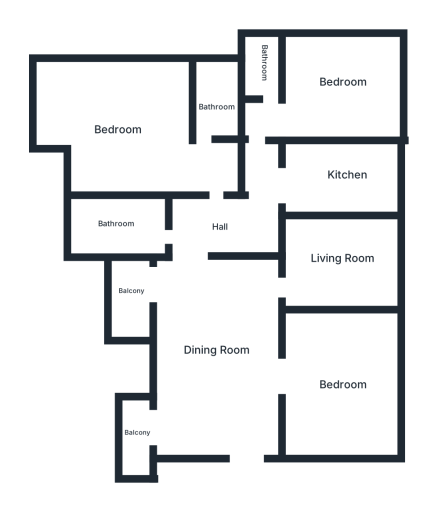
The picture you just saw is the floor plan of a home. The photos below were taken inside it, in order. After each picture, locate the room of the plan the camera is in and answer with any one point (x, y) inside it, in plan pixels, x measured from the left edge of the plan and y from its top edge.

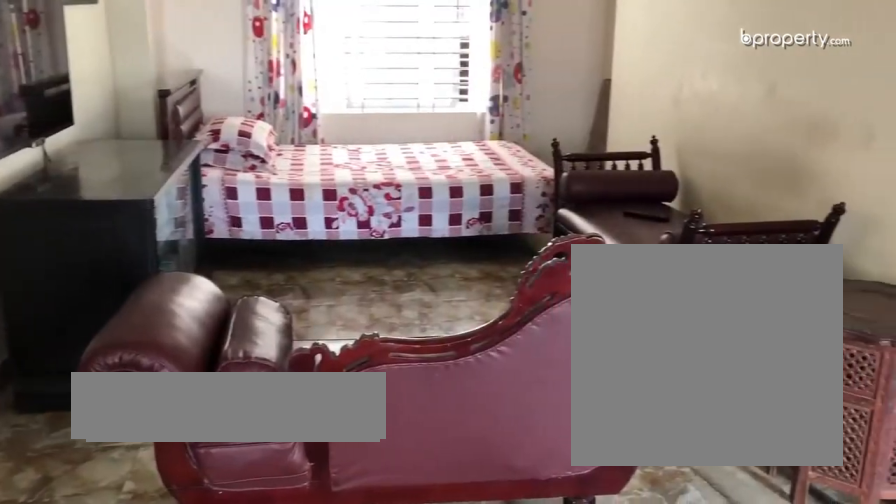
(339, 259)
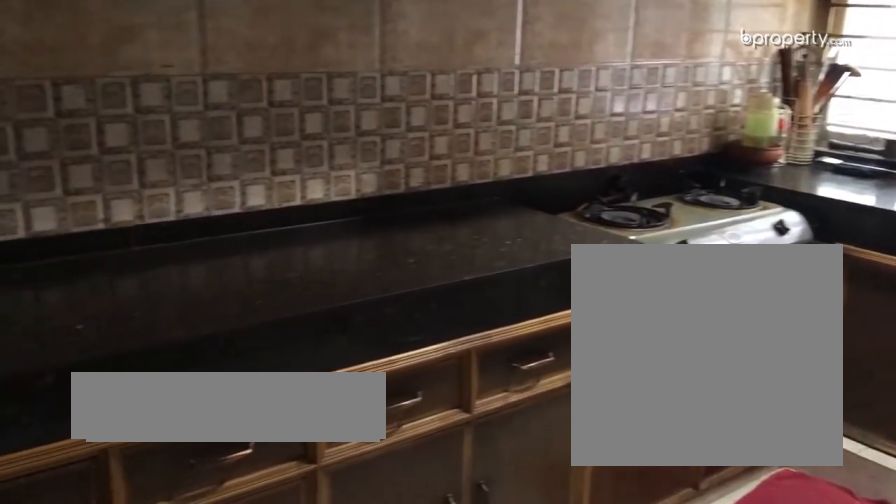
(349, 175)
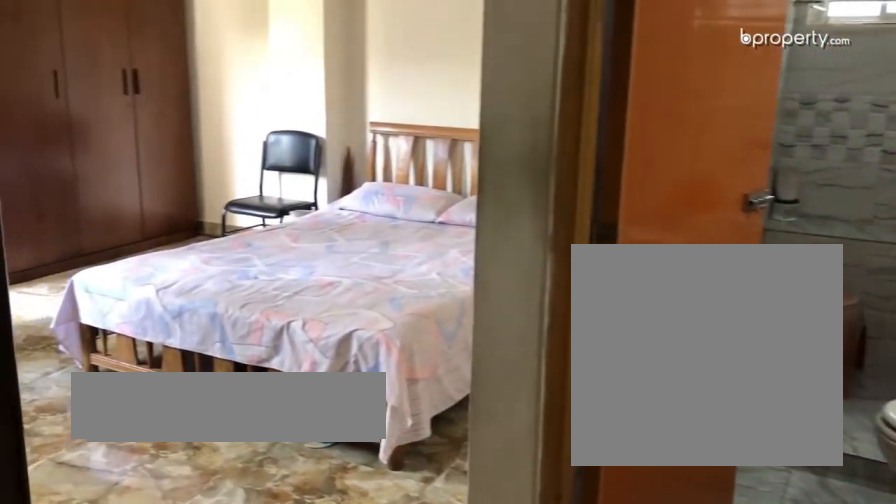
(117, 129)
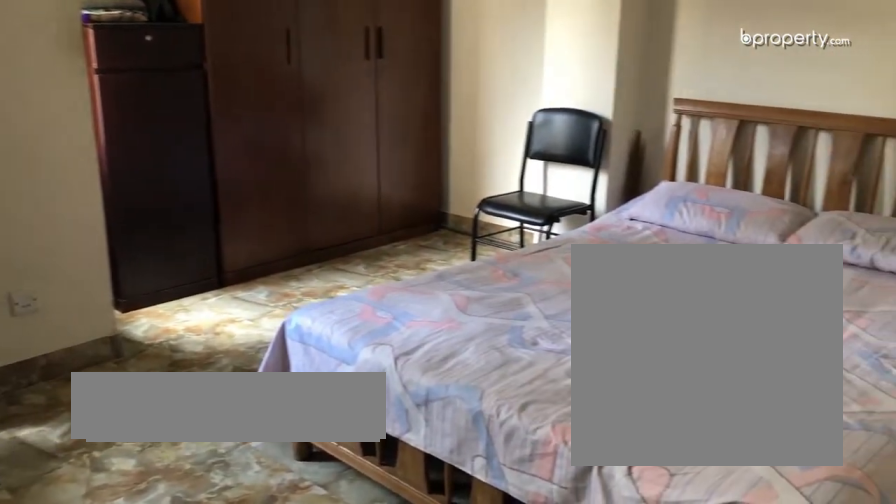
(117, 129)
